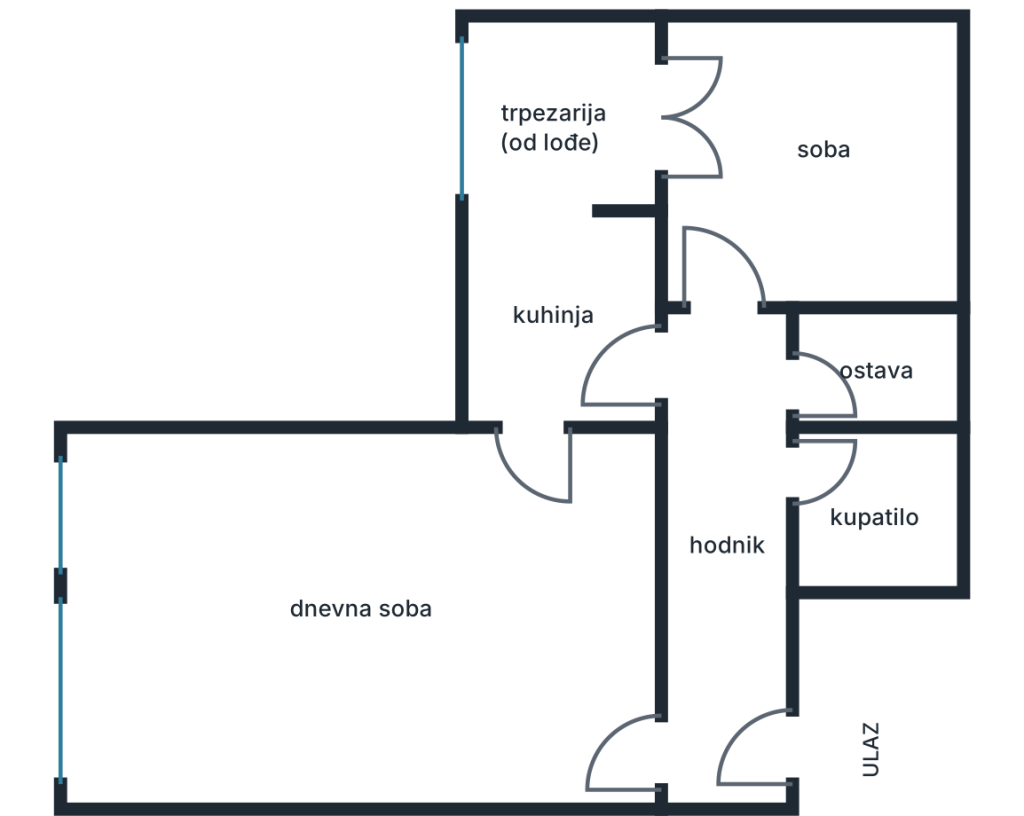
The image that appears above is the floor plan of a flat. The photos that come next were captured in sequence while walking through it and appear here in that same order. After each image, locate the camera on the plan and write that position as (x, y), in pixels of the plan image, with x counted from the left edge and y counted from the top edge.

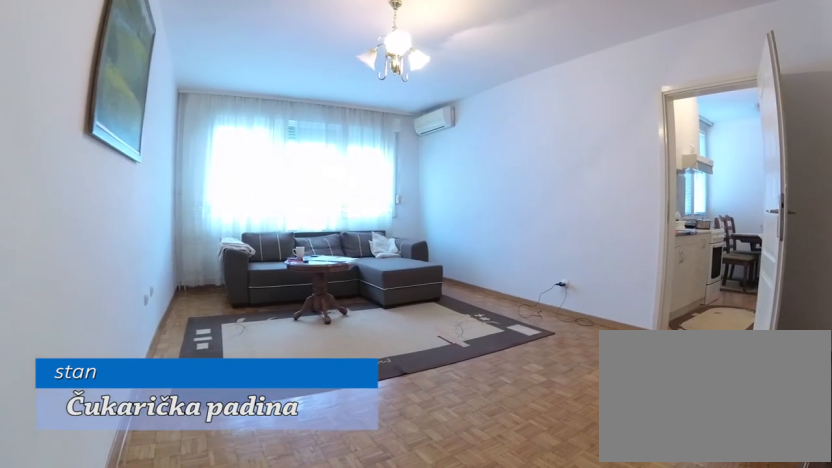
(647, 758)
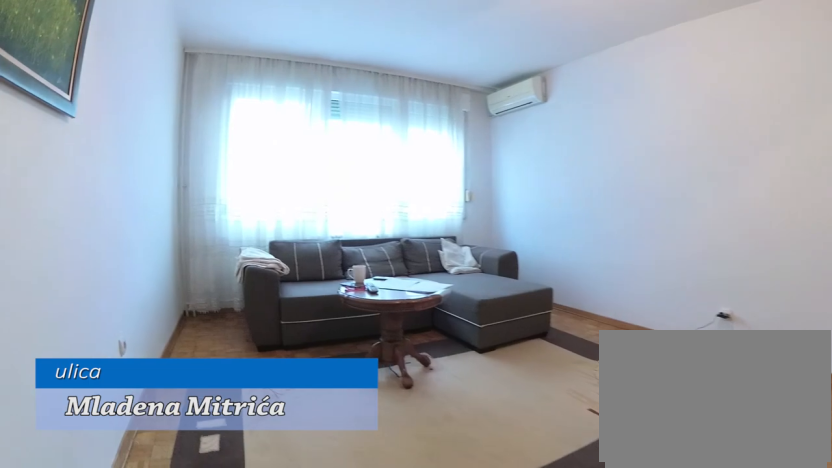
(456, 749)
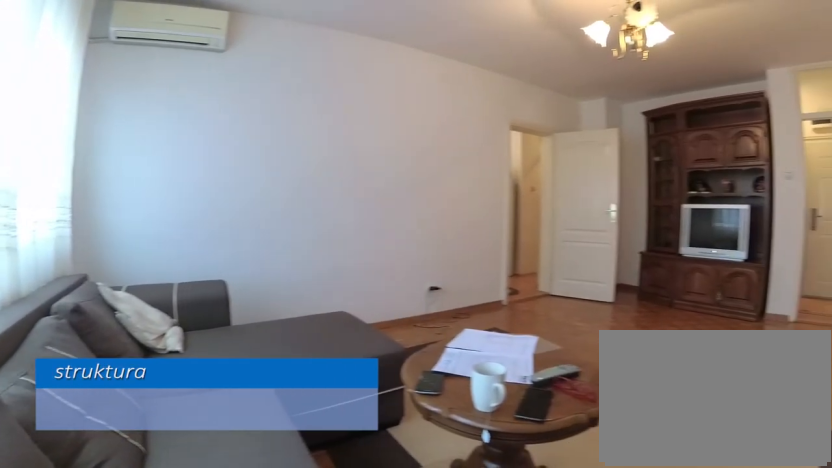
(127, 760)
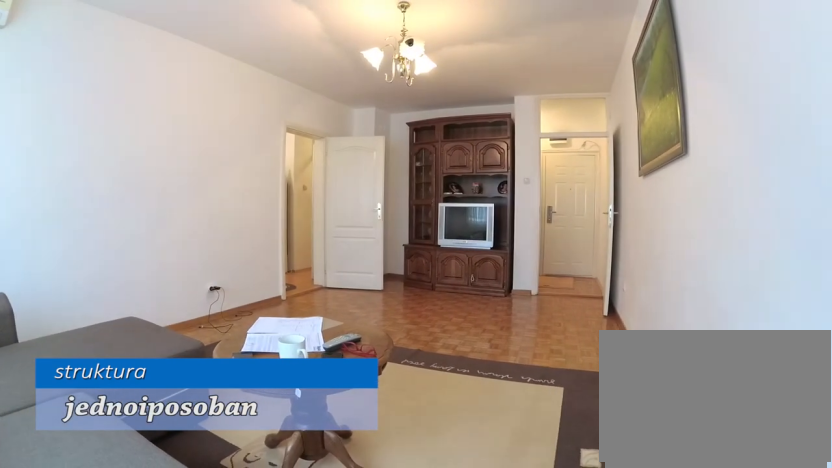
(98, 755)
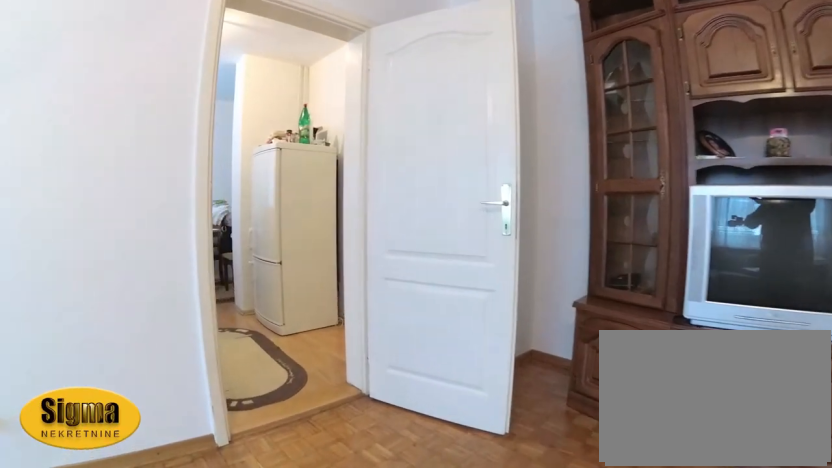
(428, 619)
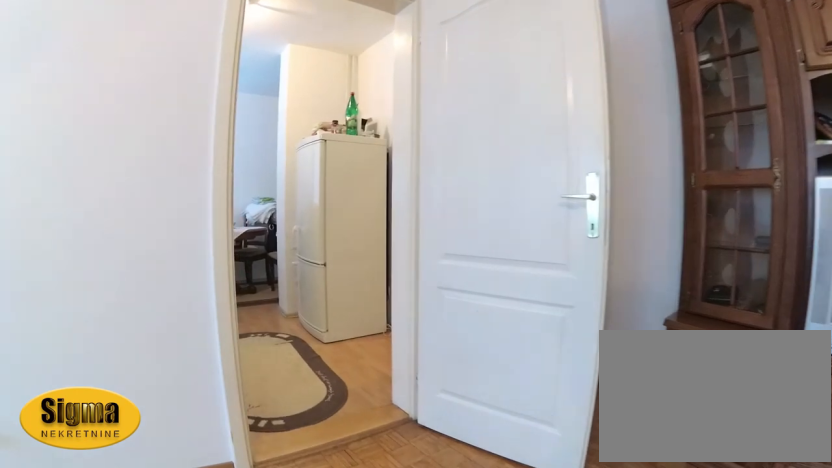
(472, 598)
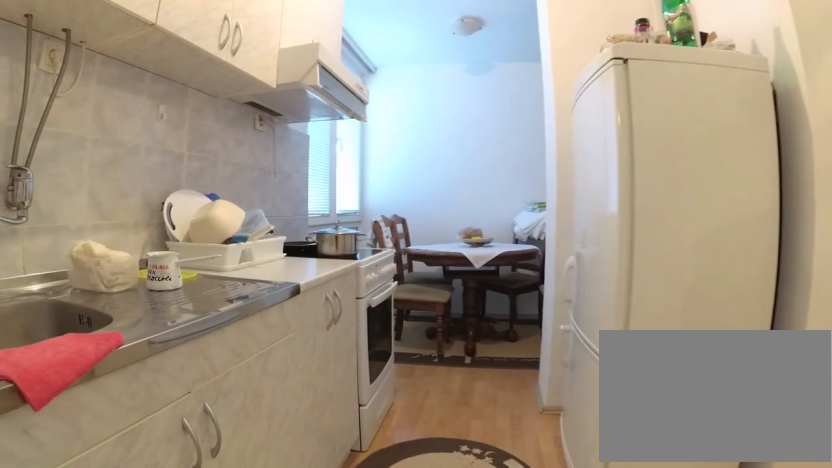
(545, 472)
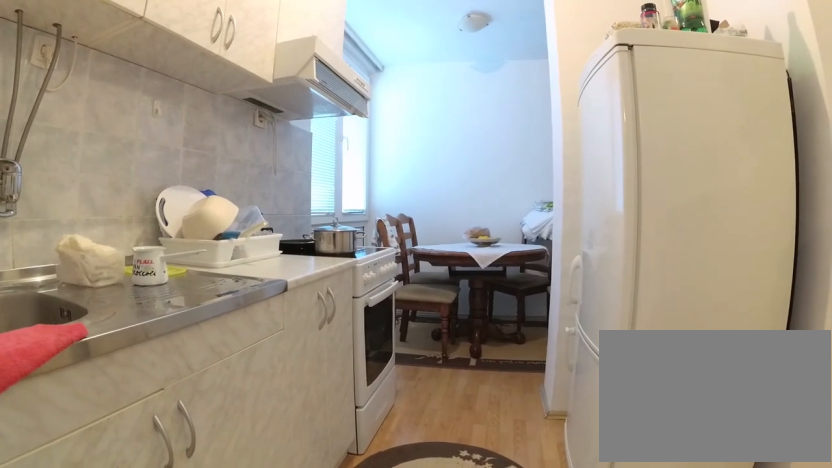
(545, 472)
